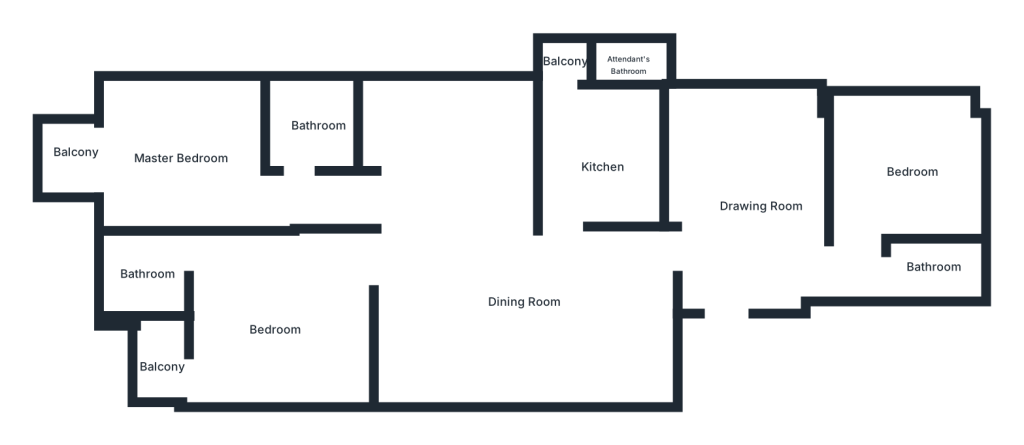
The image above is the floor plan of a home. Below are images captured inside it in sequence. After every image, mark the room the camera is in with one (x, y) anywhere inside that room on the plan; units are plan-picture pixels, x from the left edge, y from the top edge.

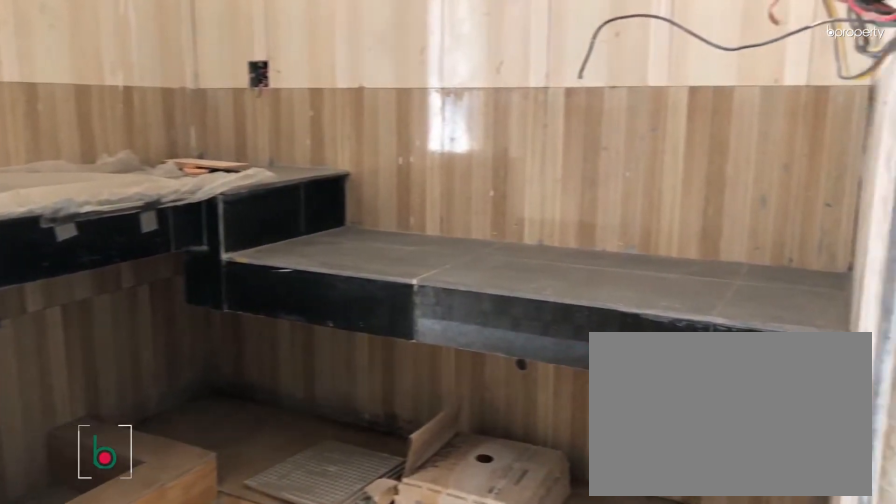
(605, 169)
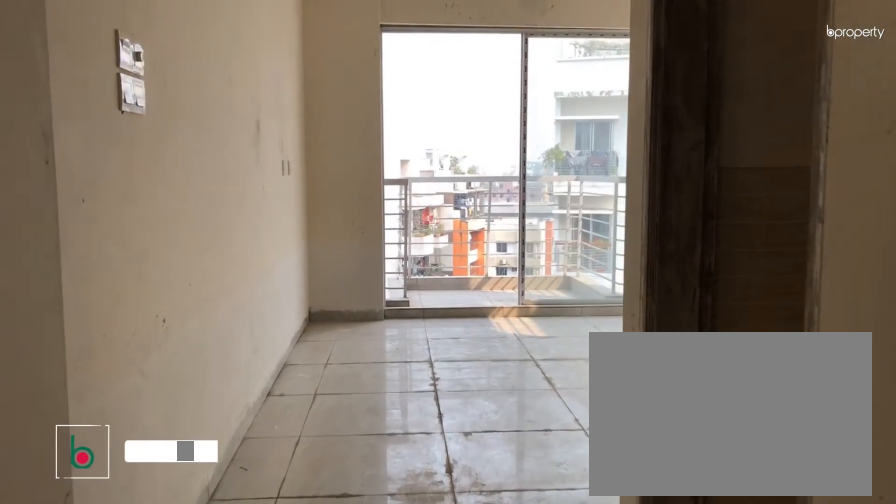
(176, 161)
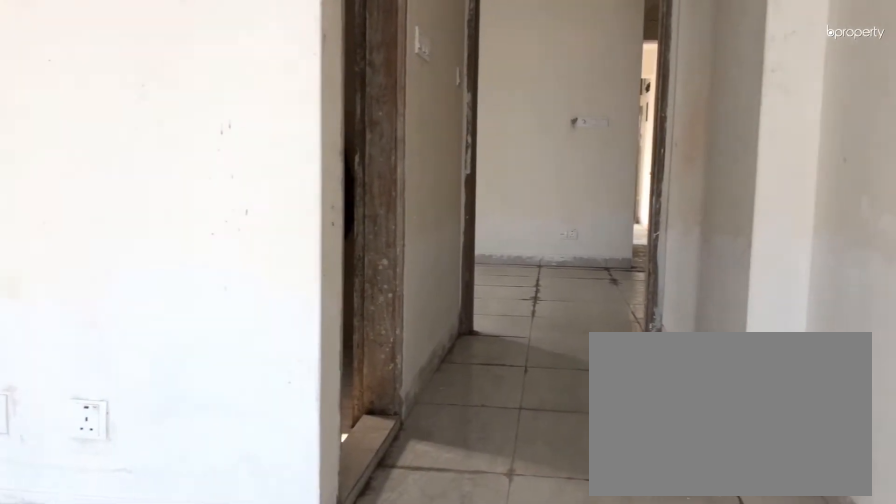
(176, 161)
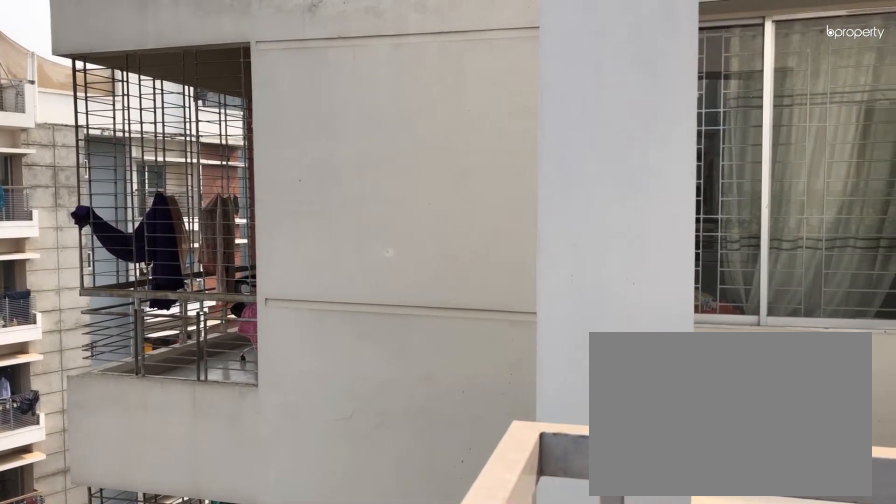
(78, 155)
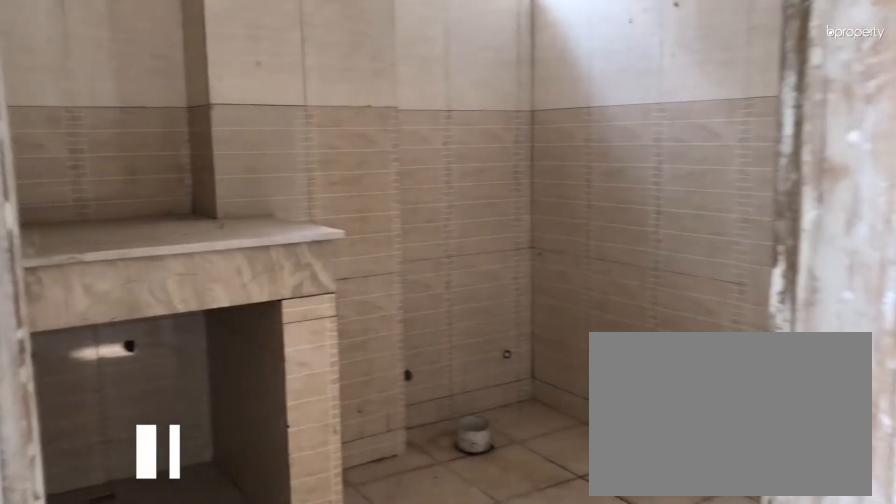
(317, 124)
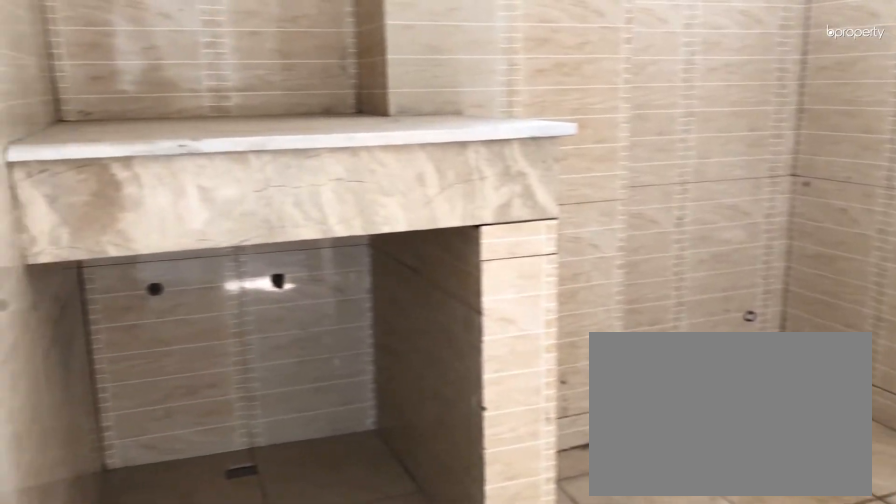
(317, 124)
